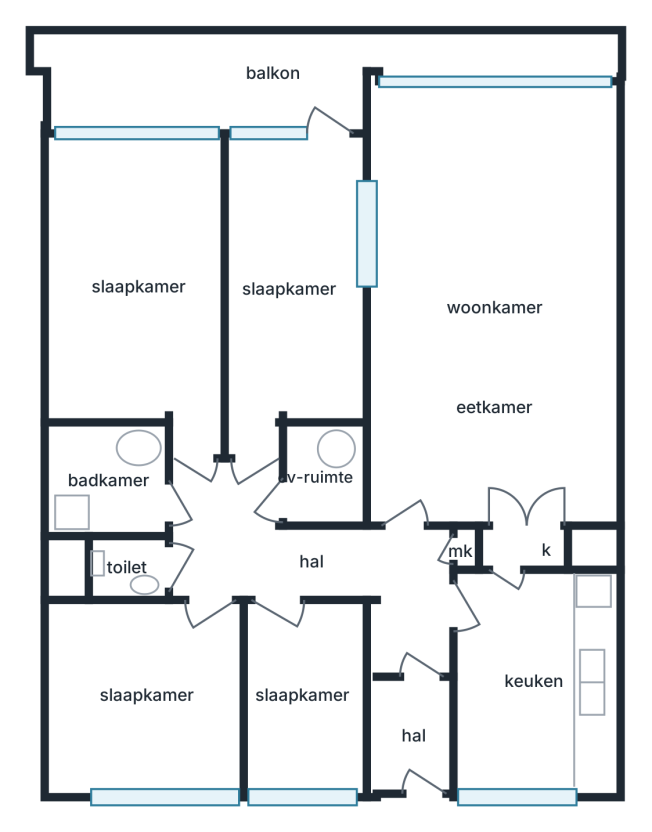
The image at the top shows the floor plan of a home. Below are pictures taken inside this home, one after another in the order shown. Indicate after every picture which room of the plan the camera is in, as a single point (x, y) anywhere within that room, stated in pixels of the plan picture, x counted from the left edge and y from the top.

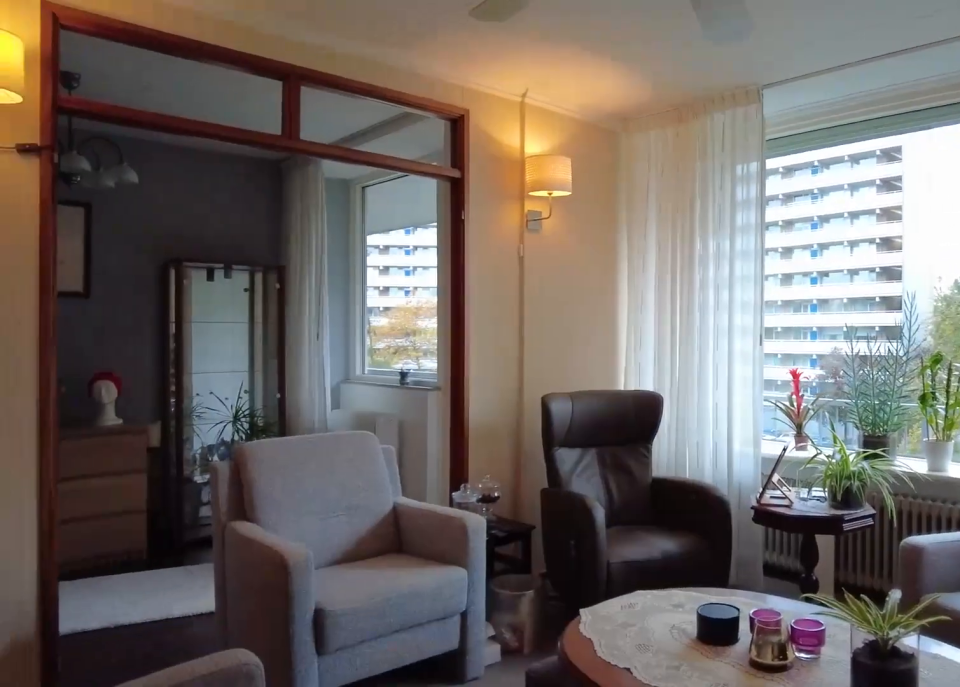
(492, 306)
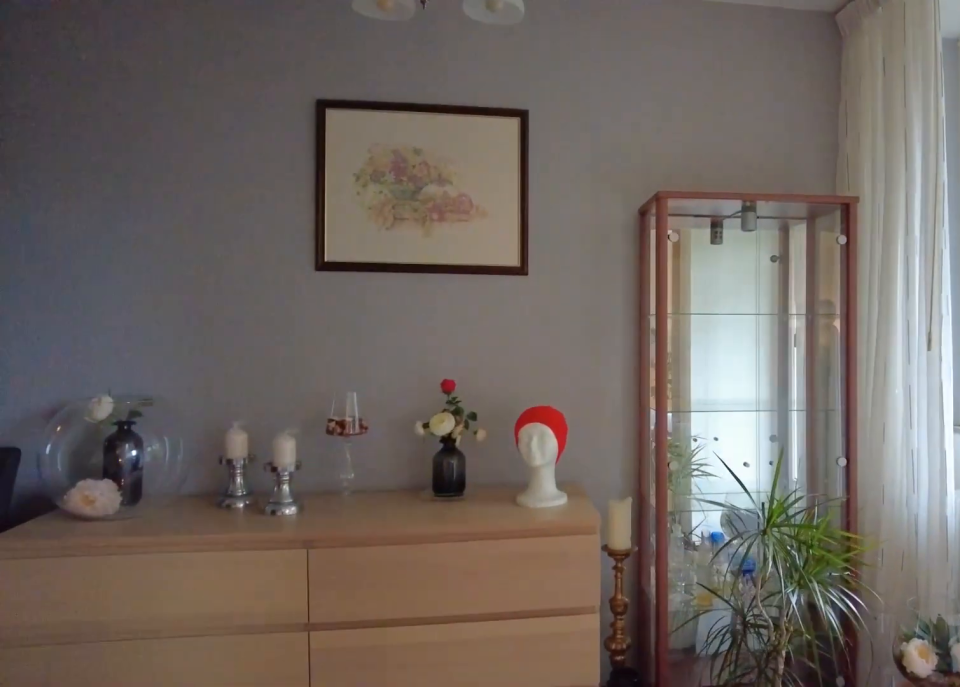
(290, 286)
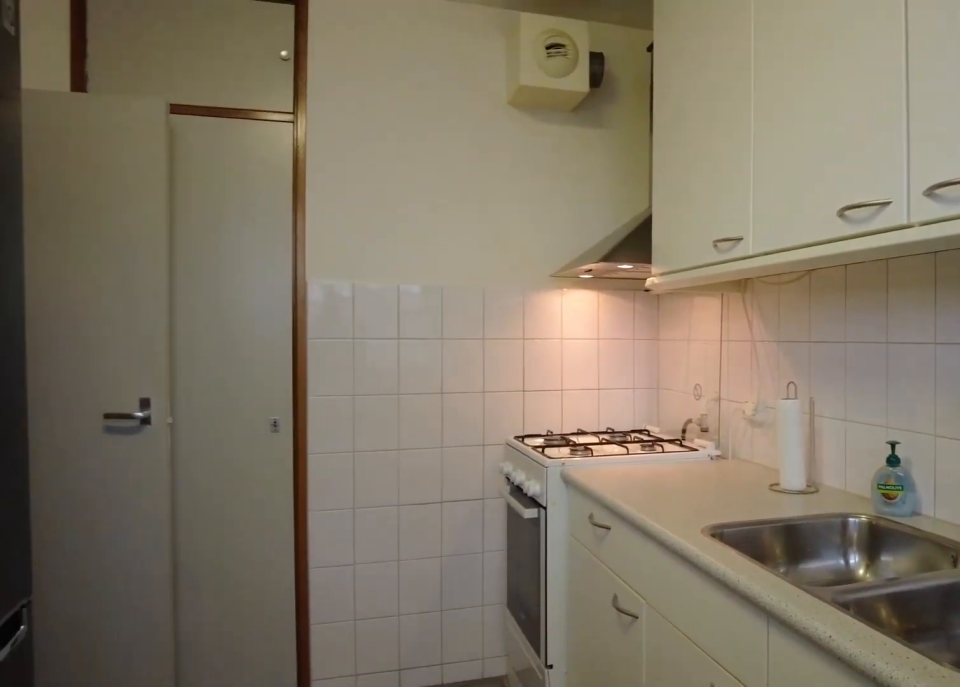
(533, 681)
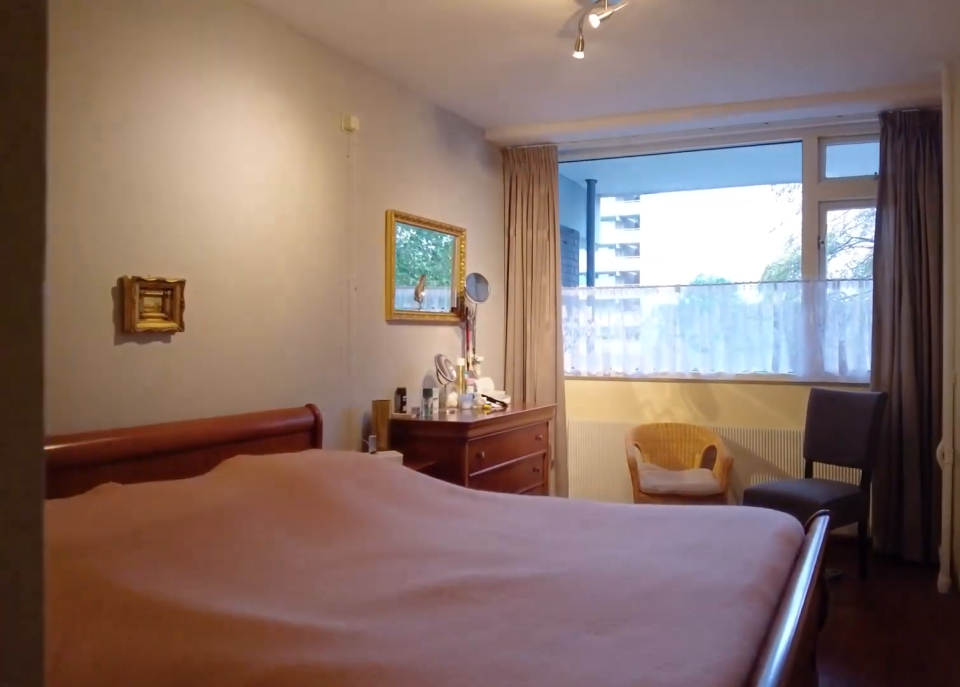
(138, 285)
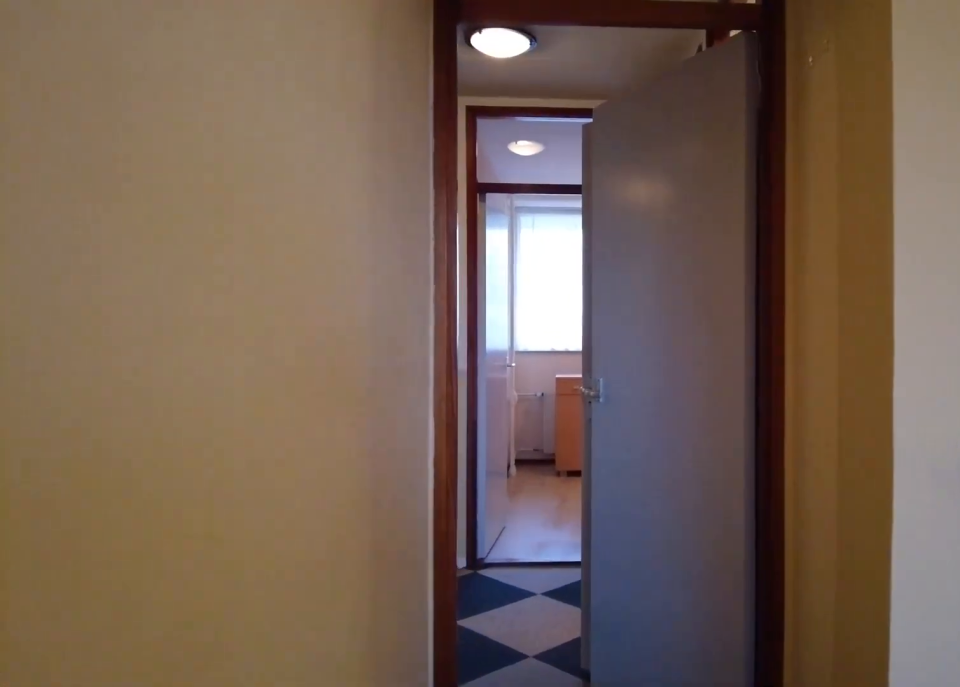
(138, 285)
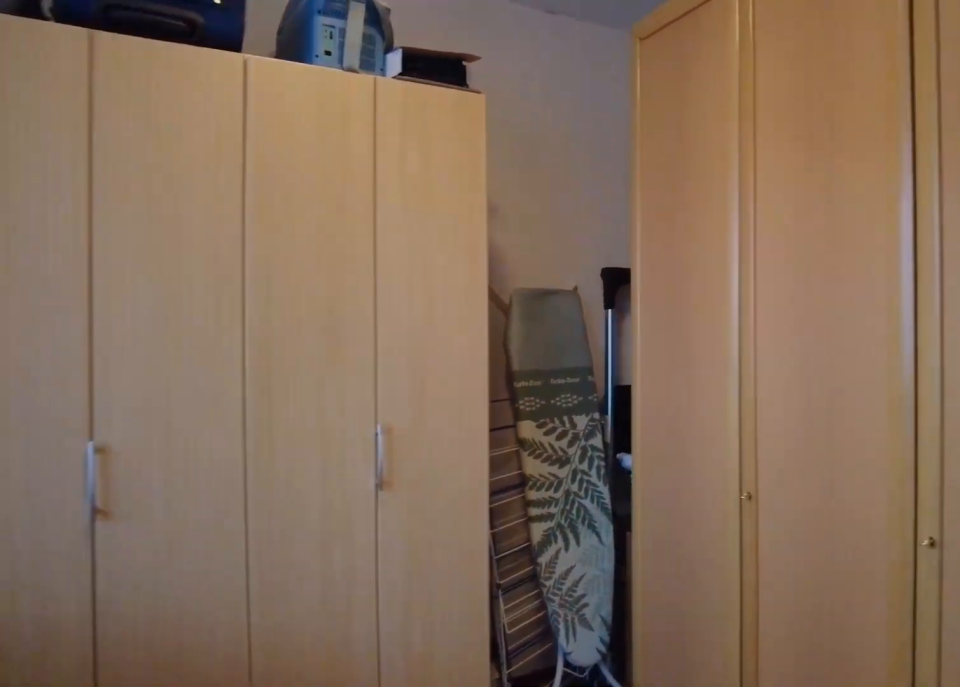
(146, 694)
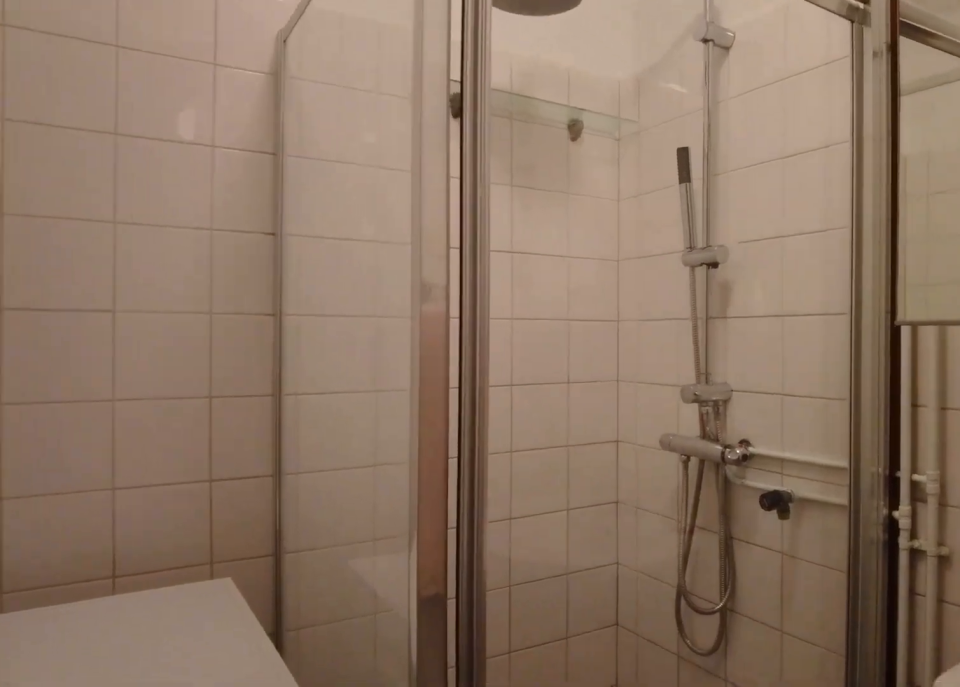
(109, 480)
